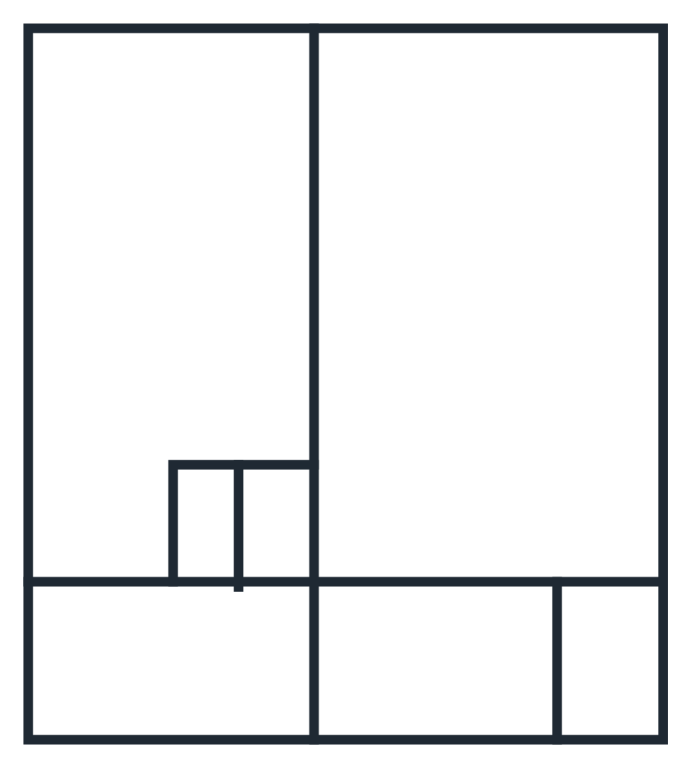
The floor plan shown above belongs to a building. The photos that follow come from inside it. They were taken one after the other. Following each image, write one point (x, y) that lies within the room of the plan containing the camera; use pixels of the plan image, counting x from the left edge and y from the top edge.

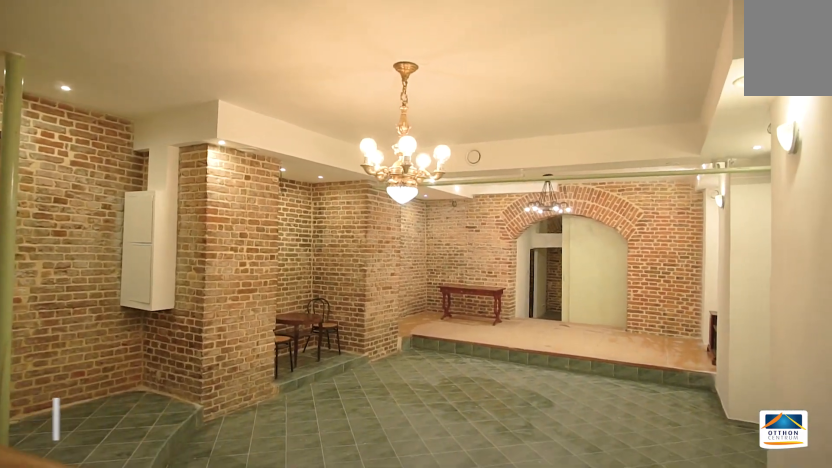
(502, 318)
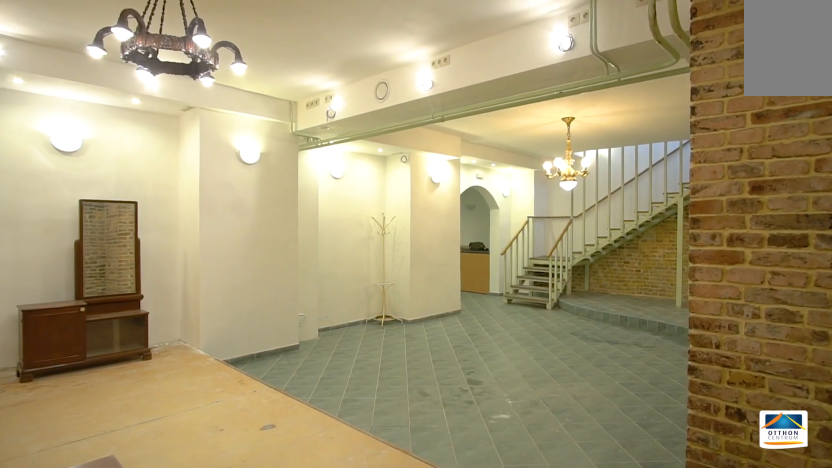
(502, 318)
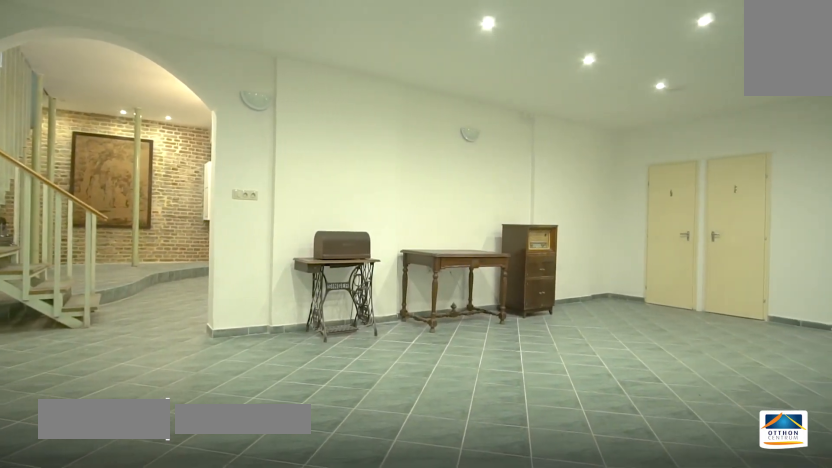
(171, 291)
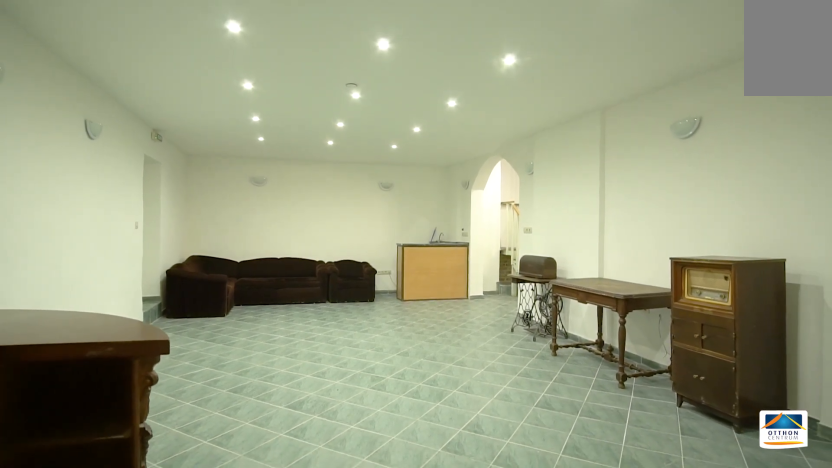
(171, 291)
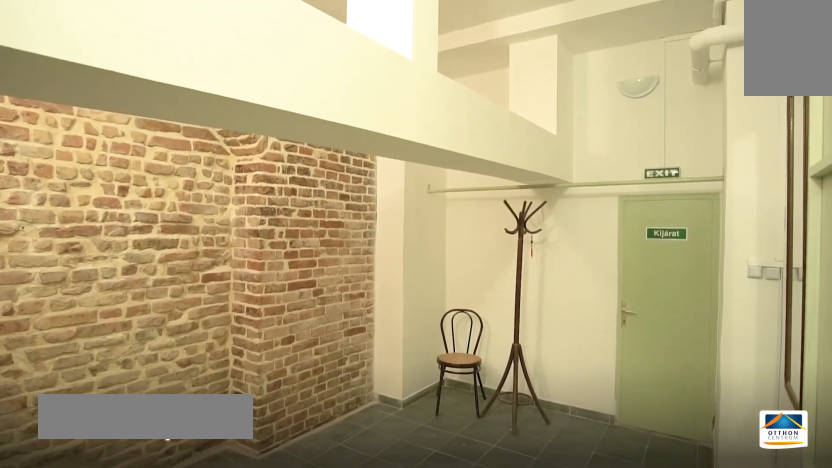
(428, 663)
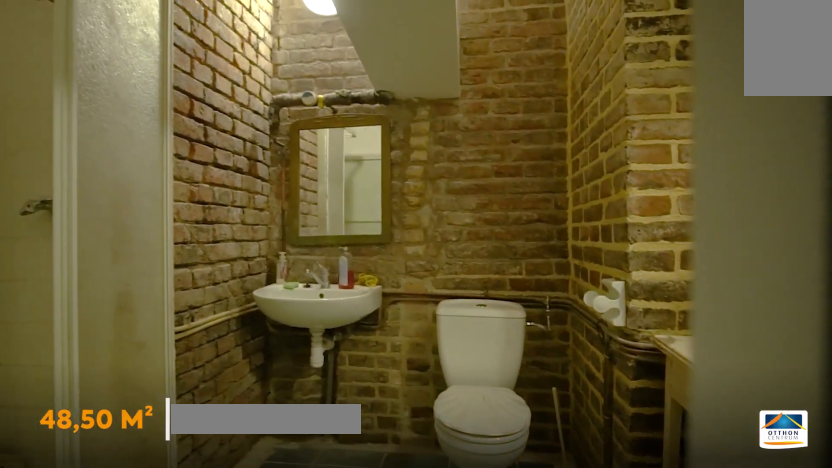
(610, 655)
